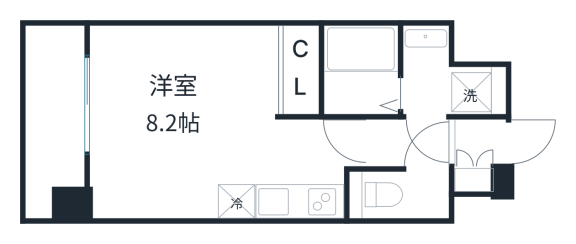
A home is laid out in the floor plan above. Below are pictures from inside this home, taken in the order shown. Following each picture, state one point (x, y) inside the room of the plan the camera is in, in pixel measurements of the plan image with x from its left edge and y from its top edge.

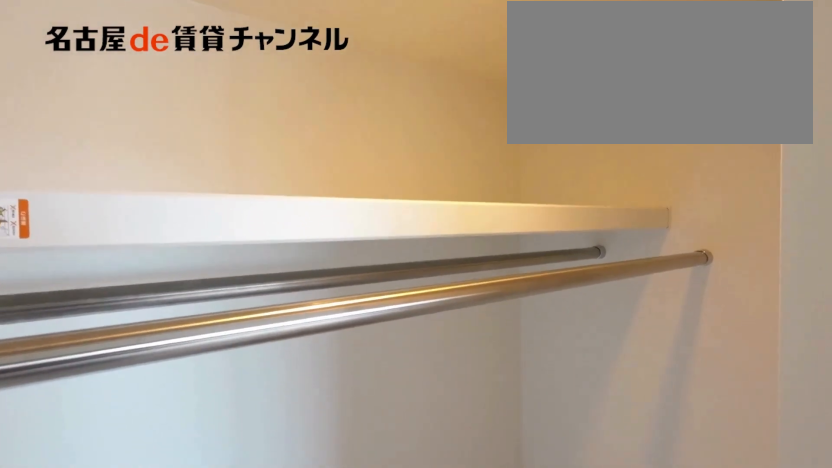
(301, 69)
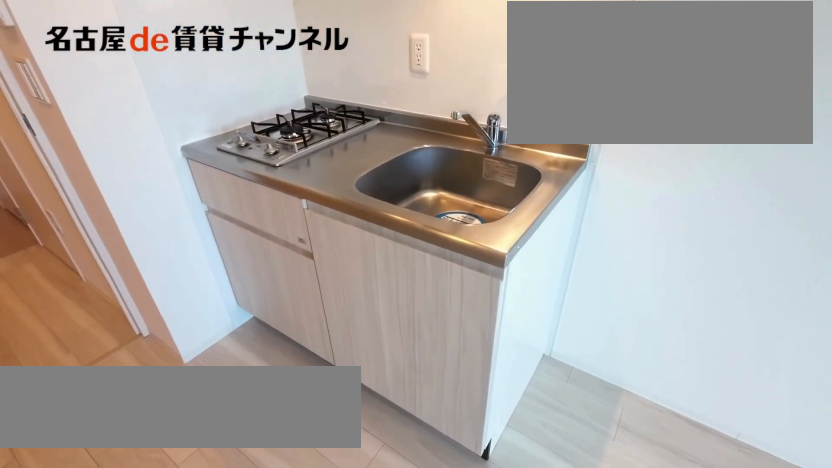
(300, 201)
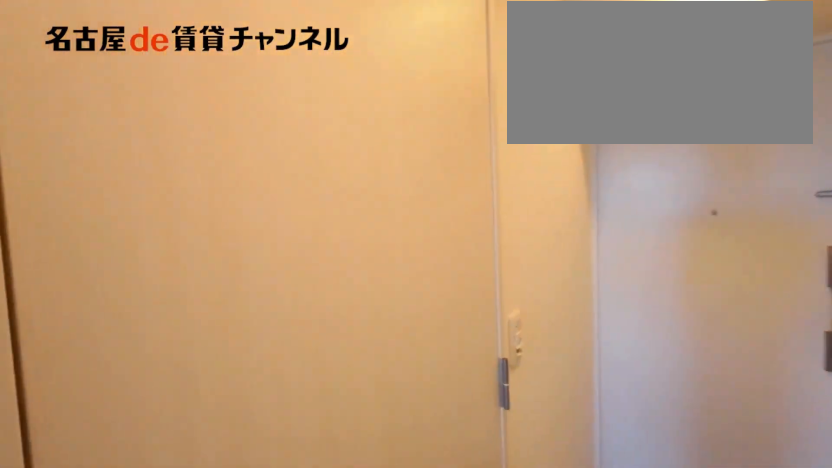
(300, 201)
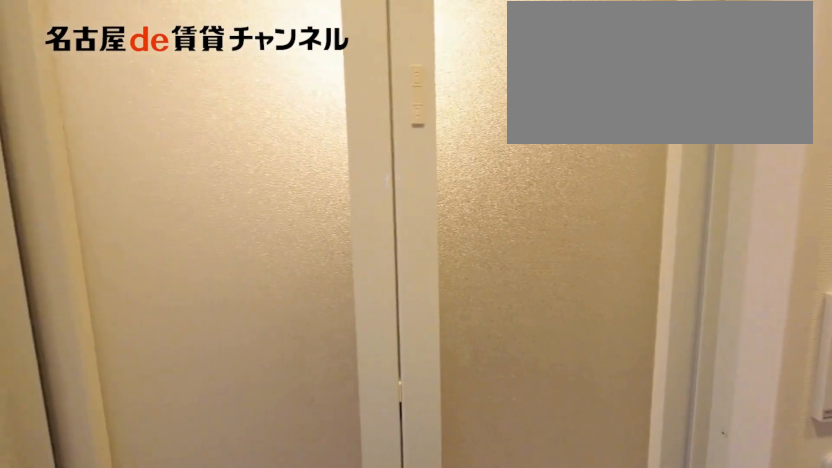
(446, 78)
